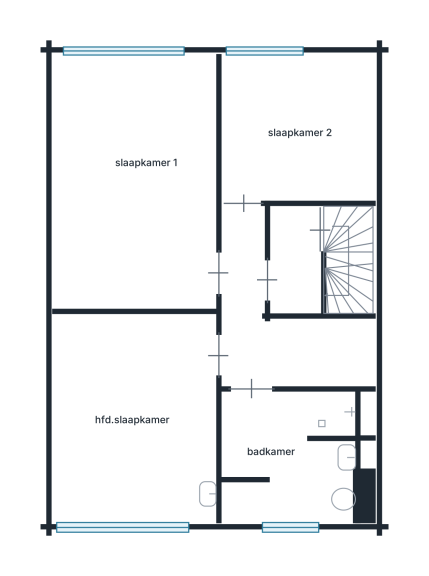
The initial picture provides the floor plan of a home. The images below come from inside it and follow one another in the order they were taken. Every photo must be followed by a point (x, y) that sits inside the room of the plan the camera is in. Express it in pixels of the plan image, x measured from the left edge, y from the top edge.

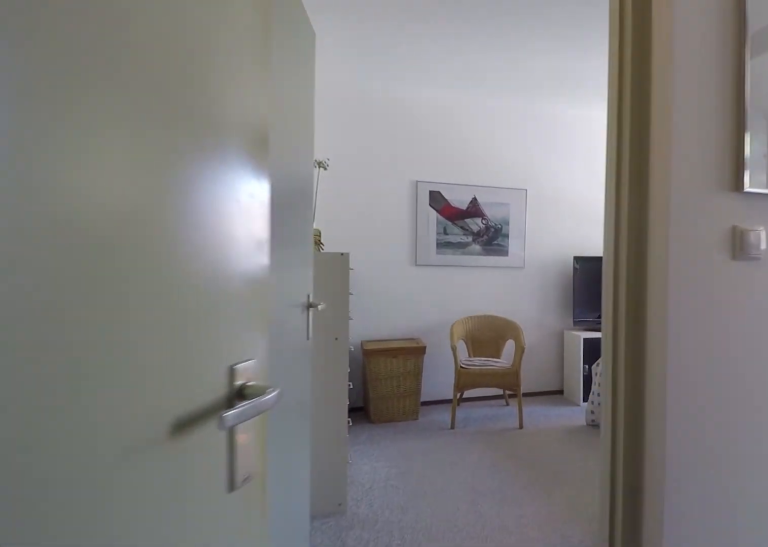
(280, 324)
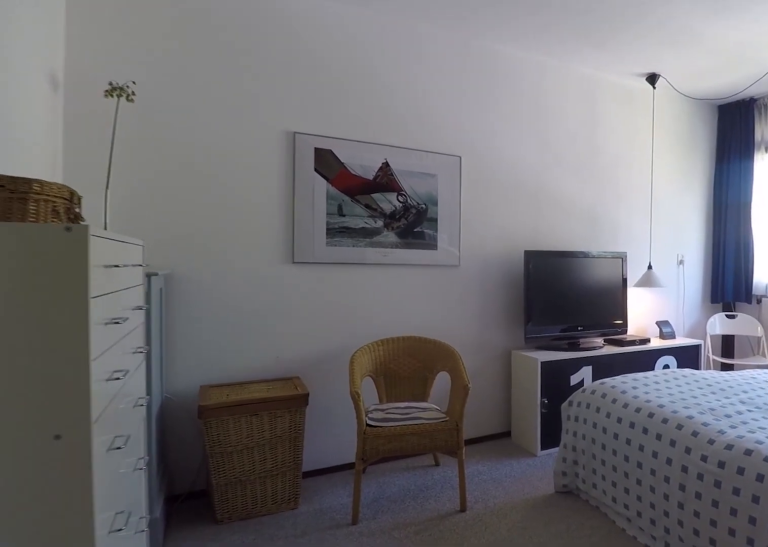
(135, 183)
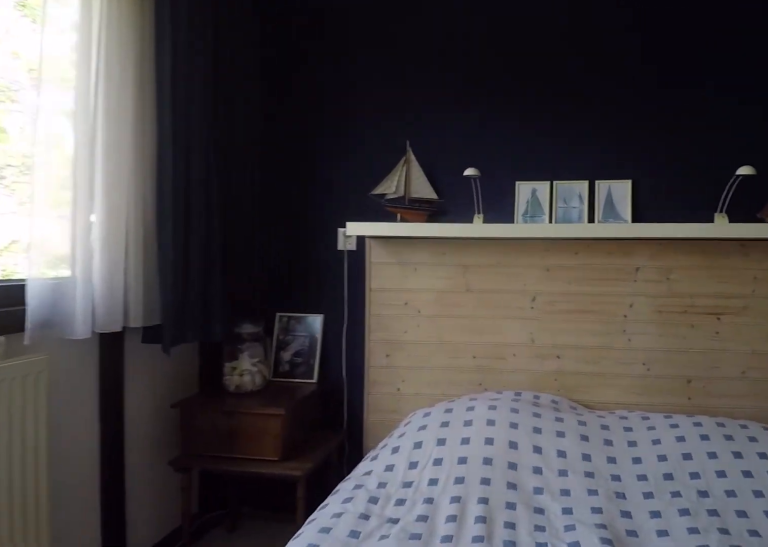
(135, 183)
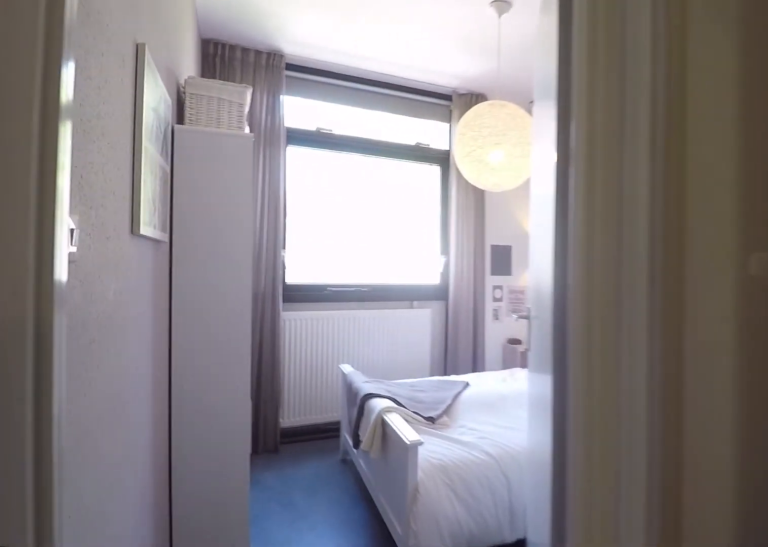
(280, 324)
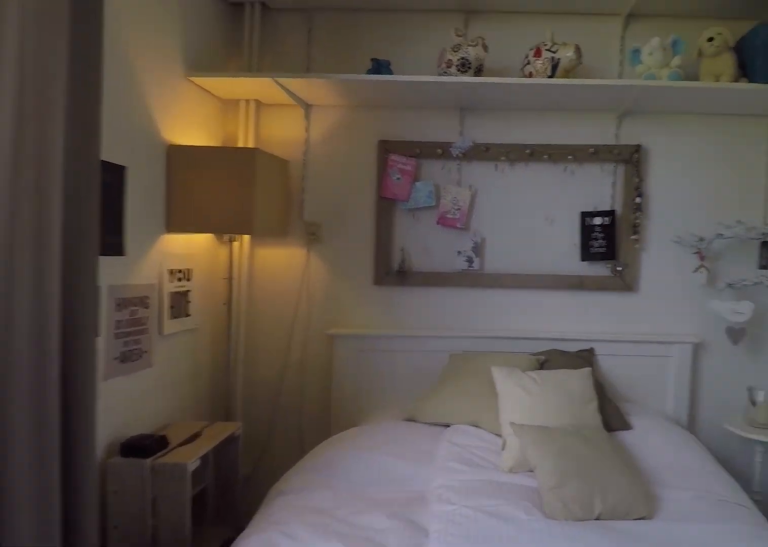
(297, 128)
